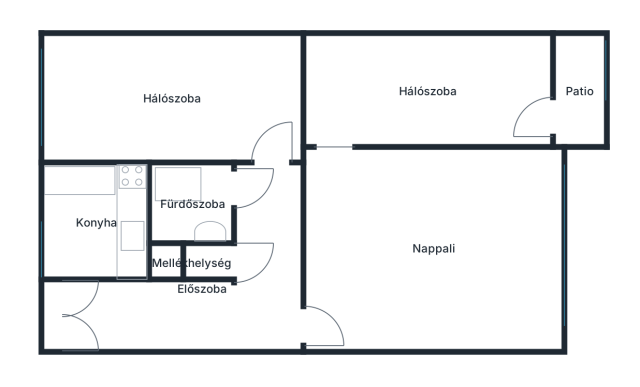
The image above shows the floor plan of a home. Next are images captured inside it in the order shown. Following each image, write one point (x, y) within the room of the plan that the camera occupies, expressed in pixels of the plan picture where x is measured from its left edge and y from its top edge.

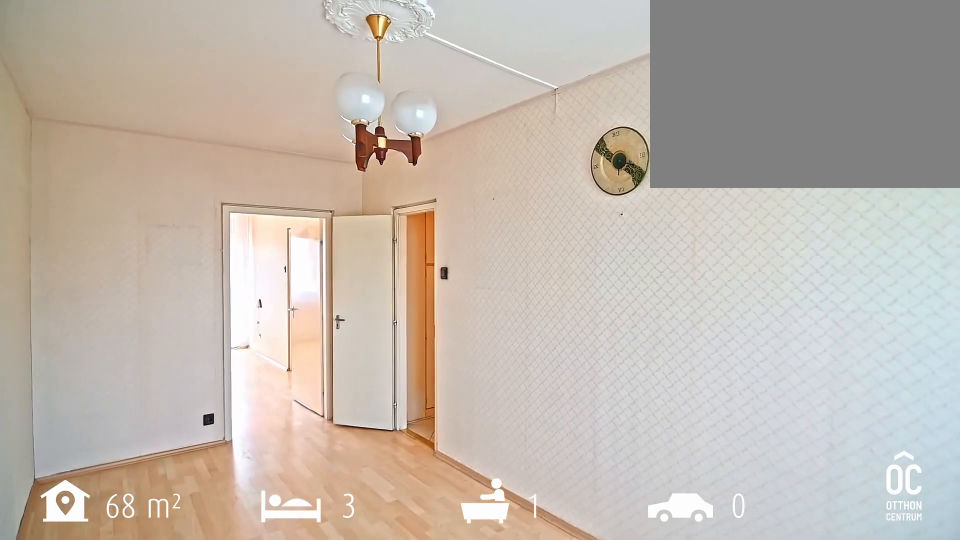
(176, 103)
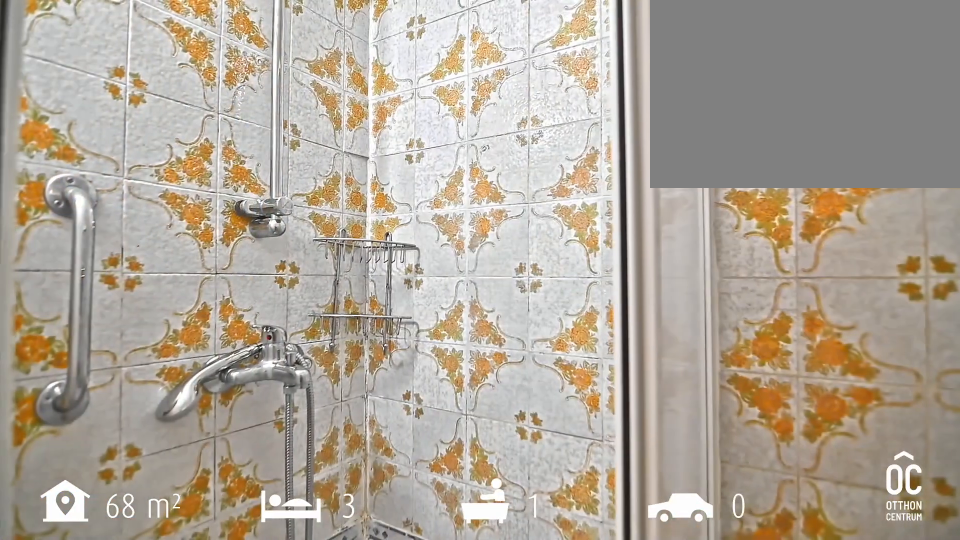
(192, 203)
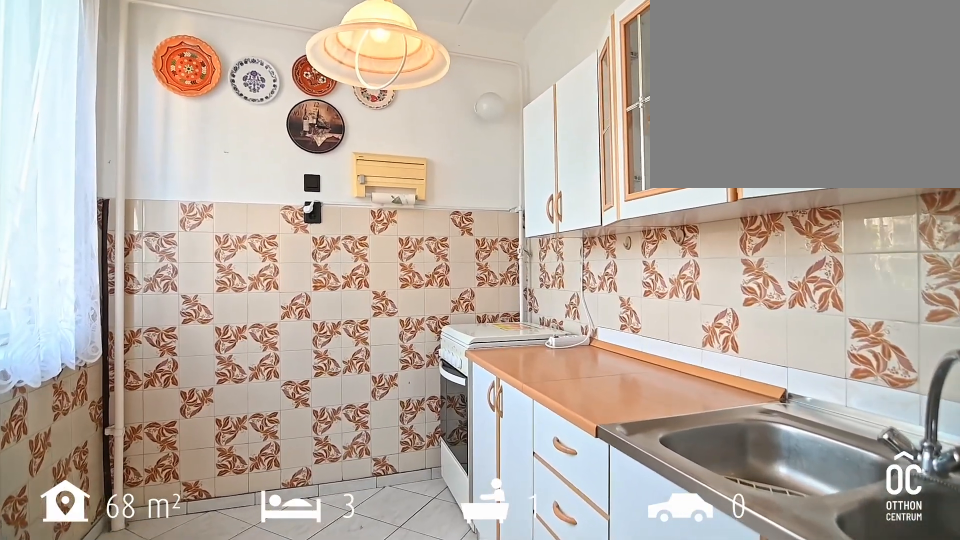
(94, 223)
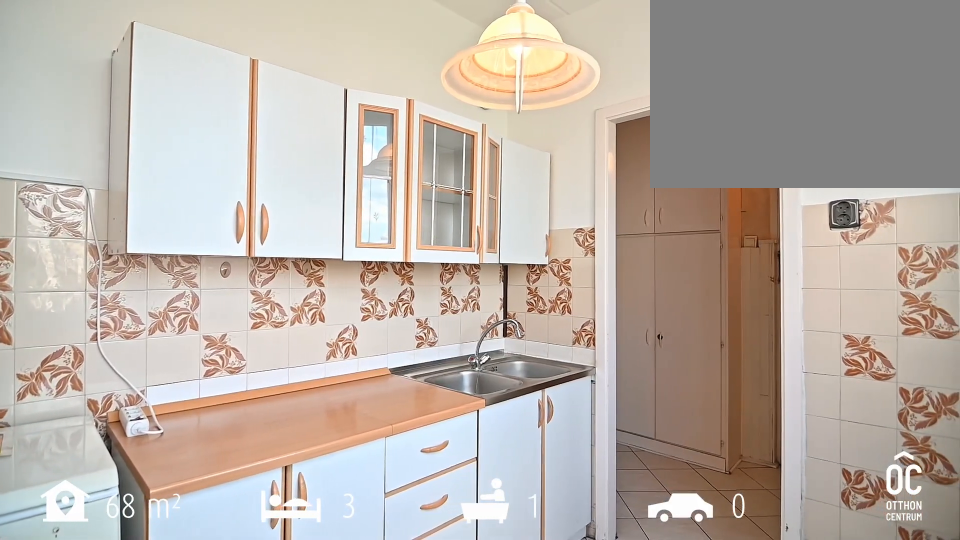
(94, 223)
